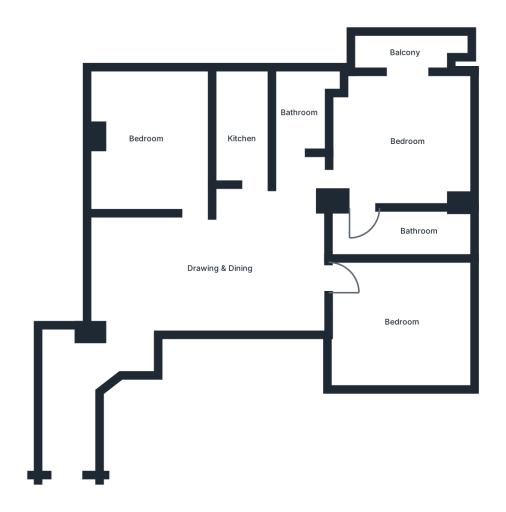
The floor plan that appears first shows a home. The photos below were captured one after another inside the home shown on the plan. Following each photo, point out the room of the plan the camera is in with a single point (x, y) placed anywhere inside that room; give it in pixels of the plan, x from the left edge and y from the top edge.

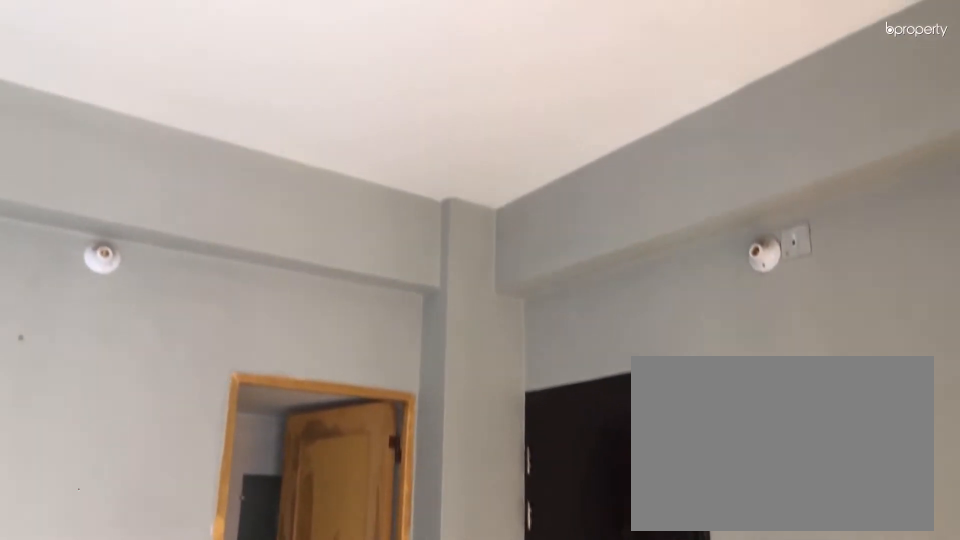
(404, 126)
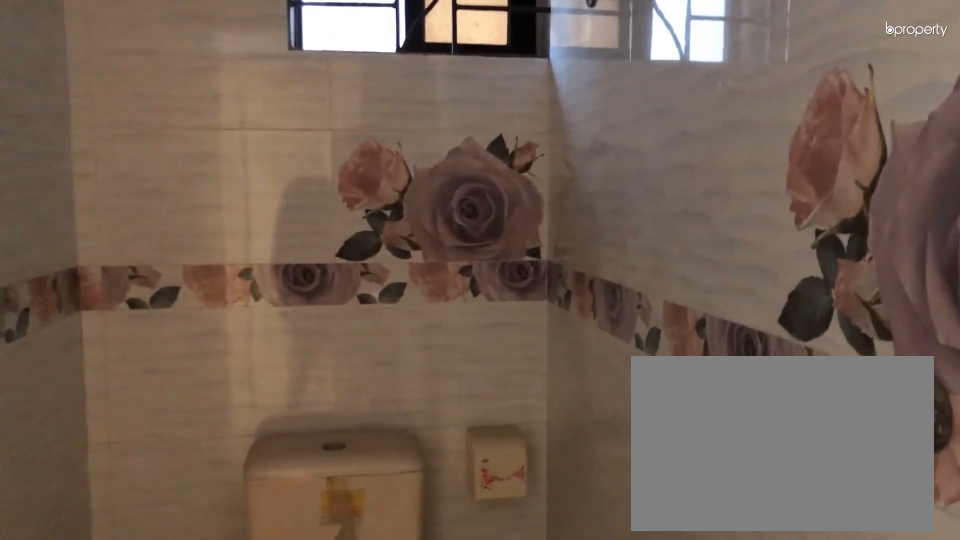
(389, 232)
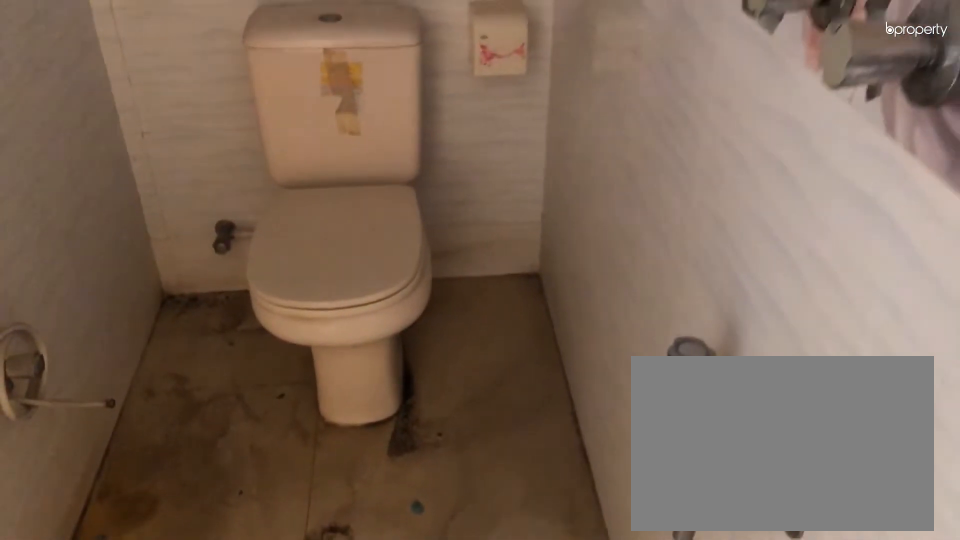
(389, 232)
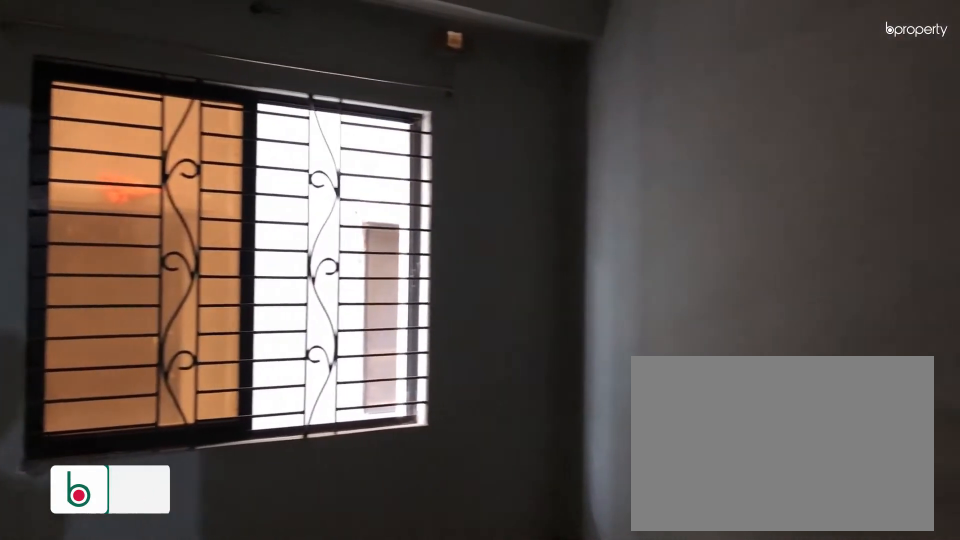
(402, 316)
